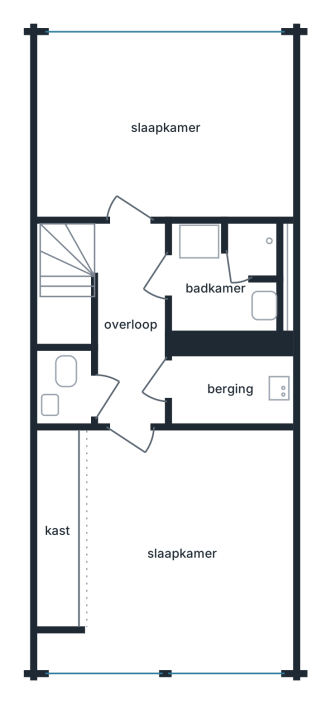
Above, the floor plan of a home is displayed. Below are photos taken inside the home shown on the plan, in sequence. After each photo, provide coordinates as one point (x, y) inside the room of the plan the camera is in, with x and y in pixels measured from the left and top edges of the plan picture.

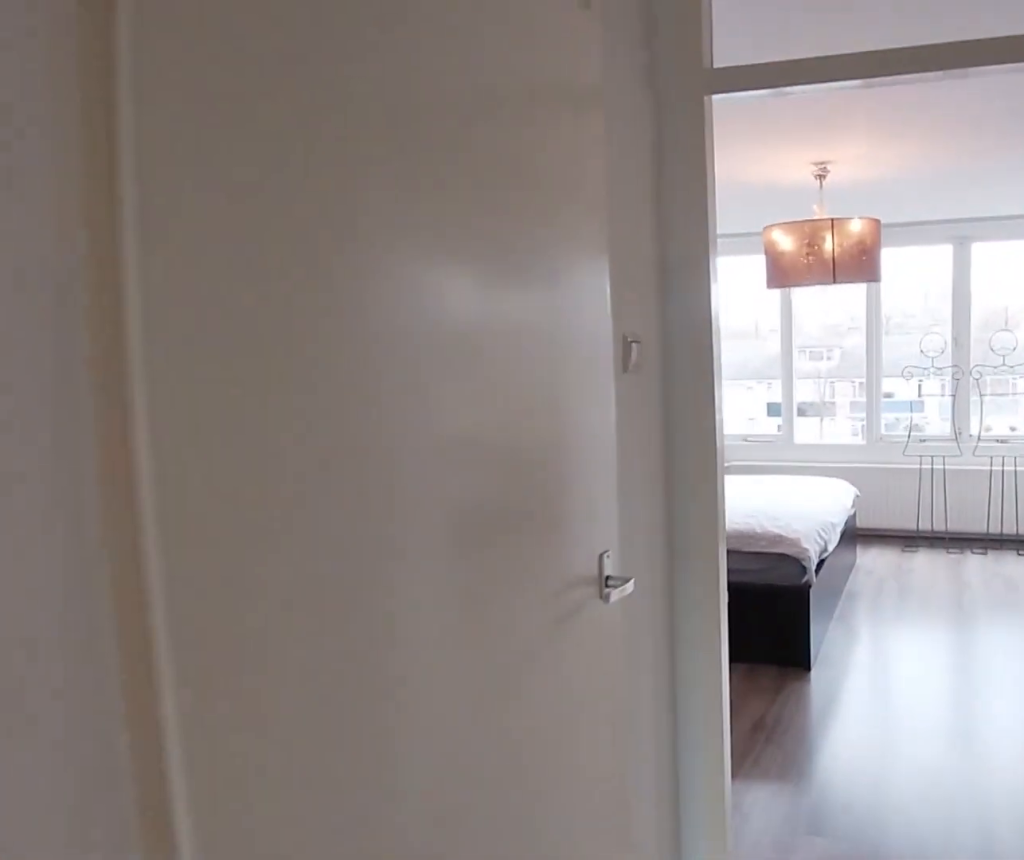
(122, 286)
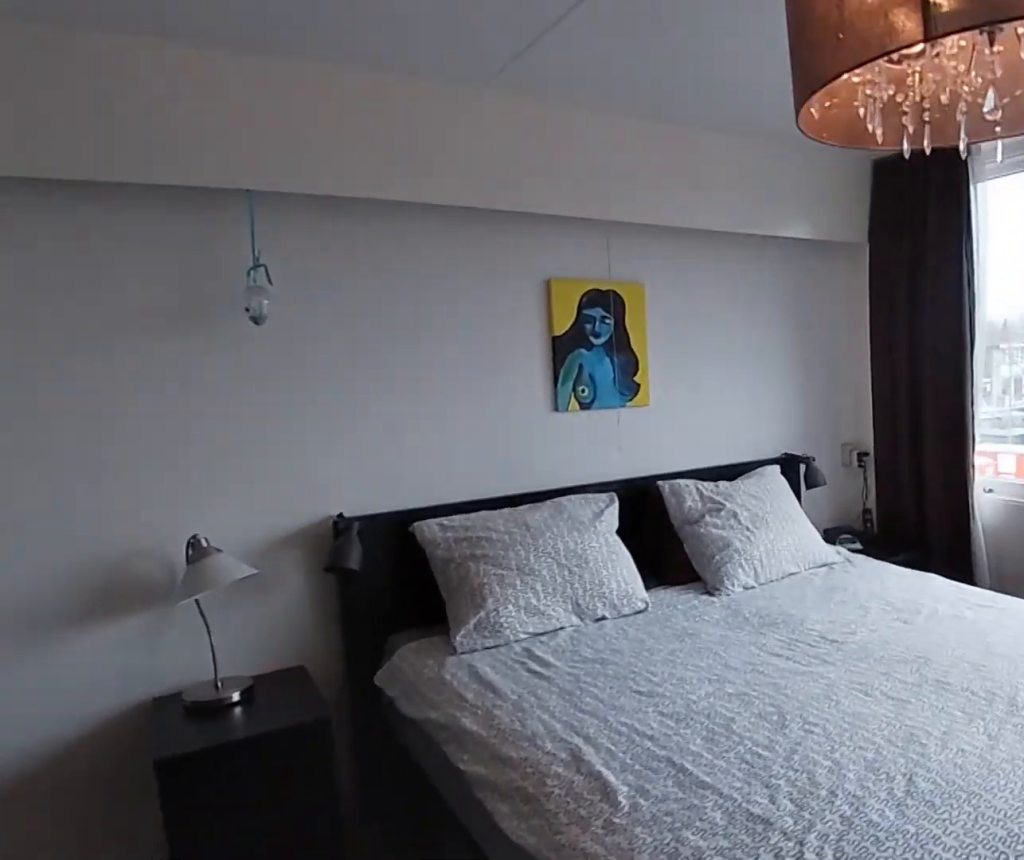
(59, 653)
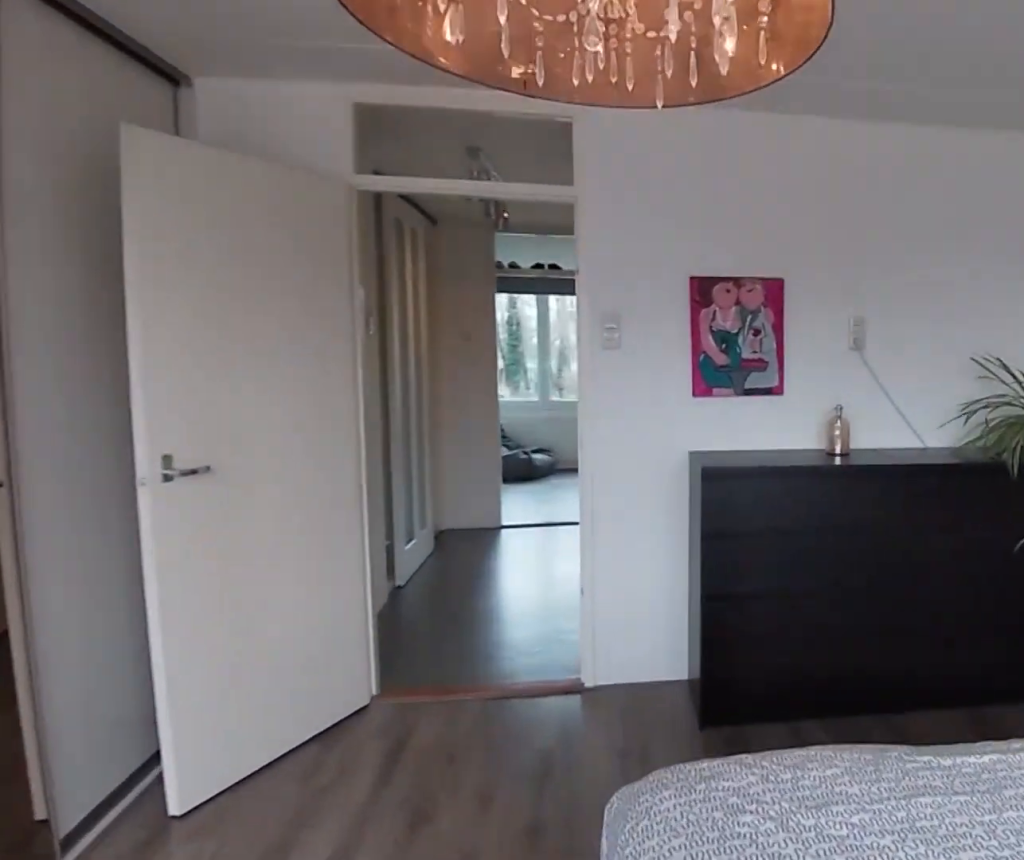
(59, 653)
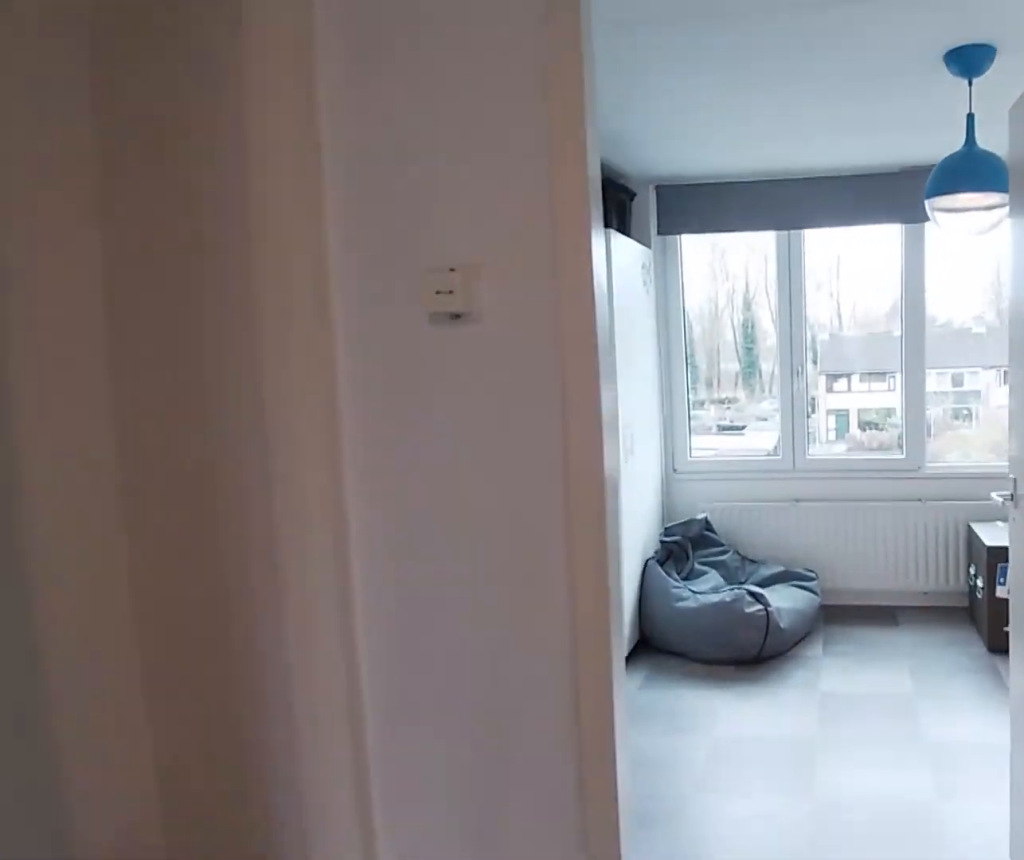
(122, 287)
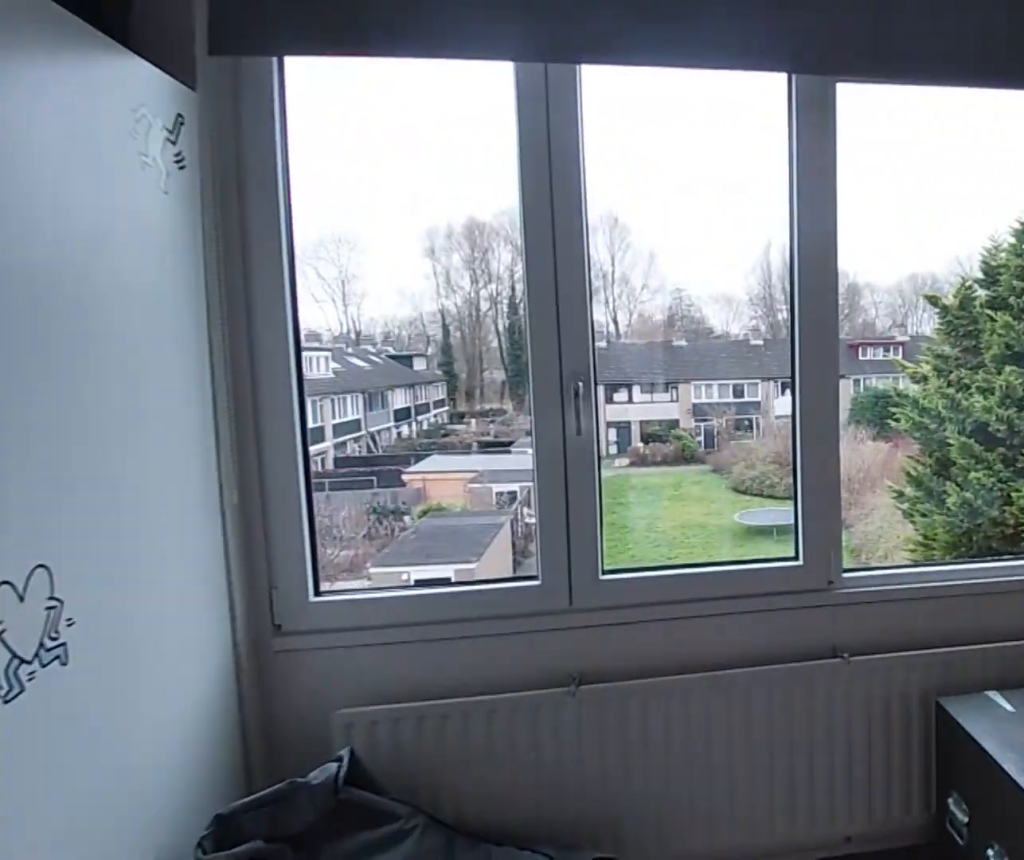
(165, 126)
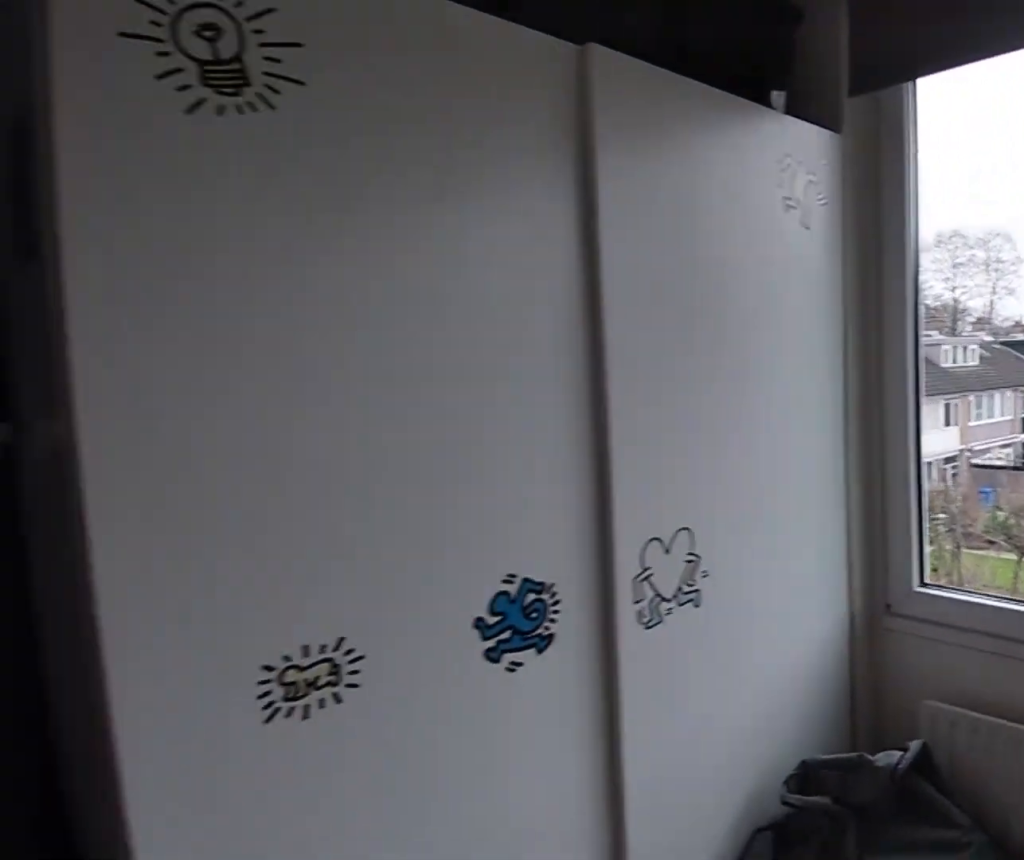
(165, 126)
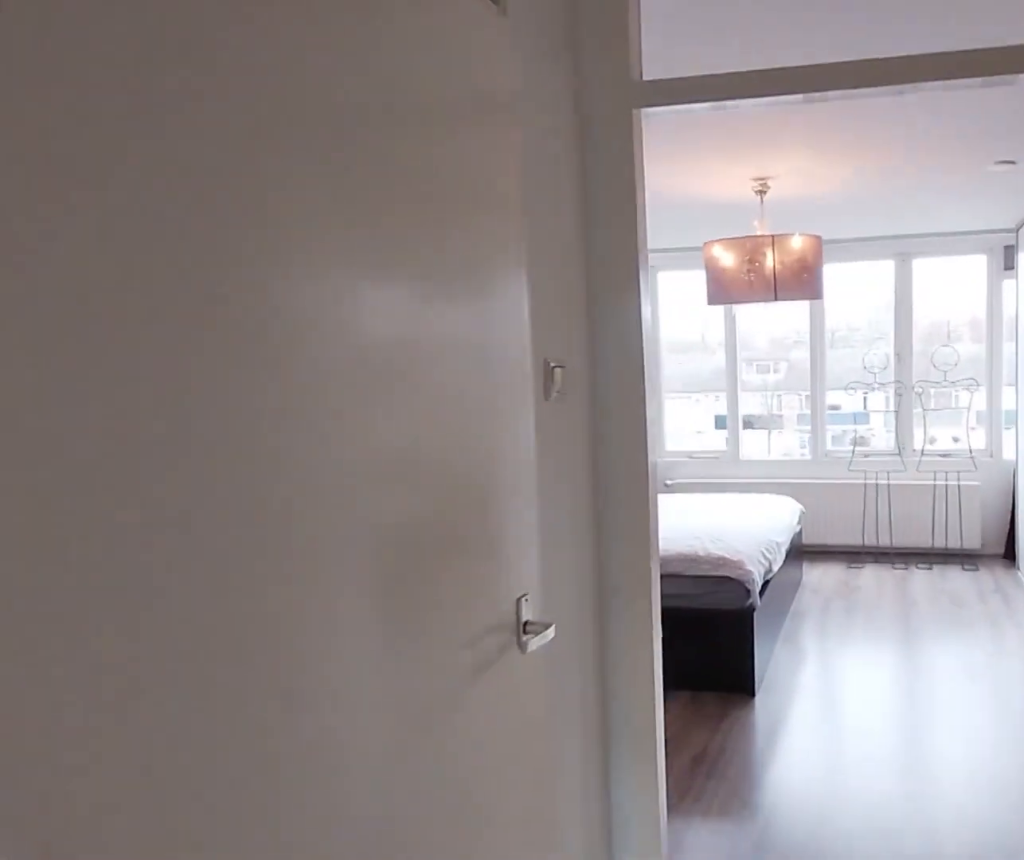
(121, 288)
